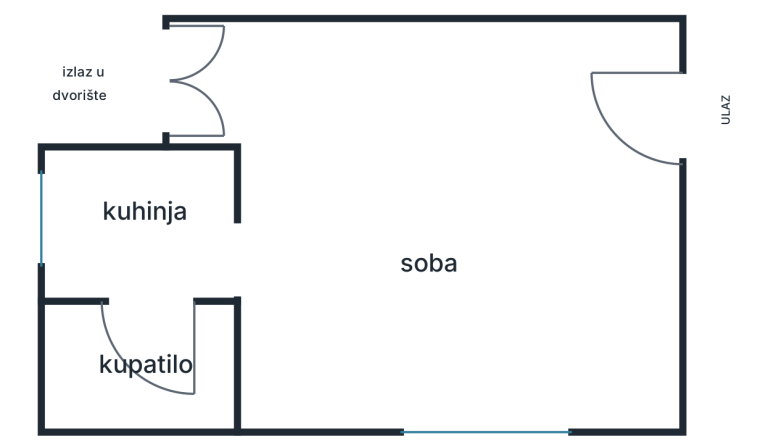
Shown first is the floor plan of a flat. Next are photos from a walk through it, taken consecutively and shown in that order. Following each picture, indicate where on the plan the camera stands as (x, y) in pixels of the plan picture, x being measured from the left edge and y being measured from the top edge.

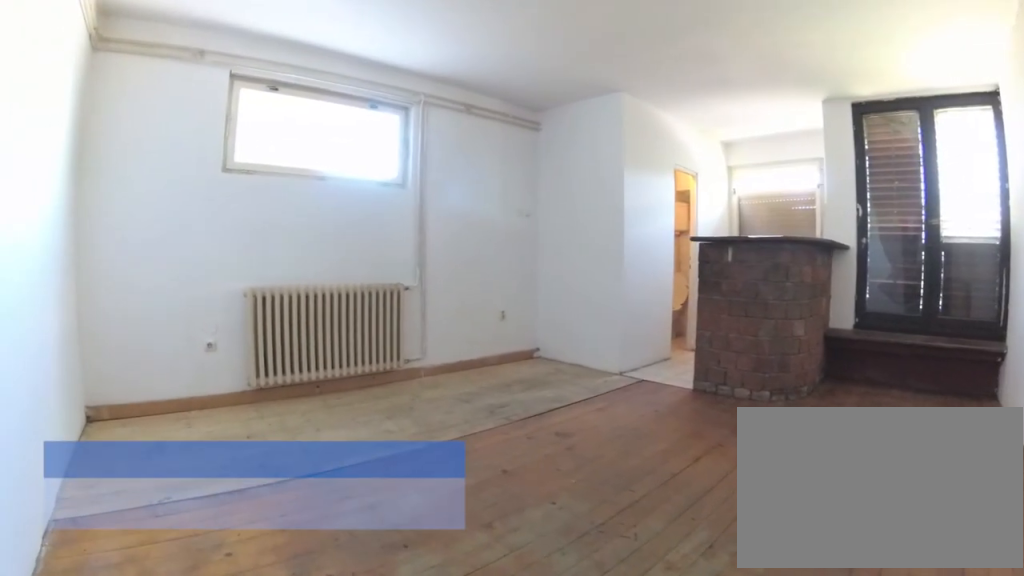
(642, 83)
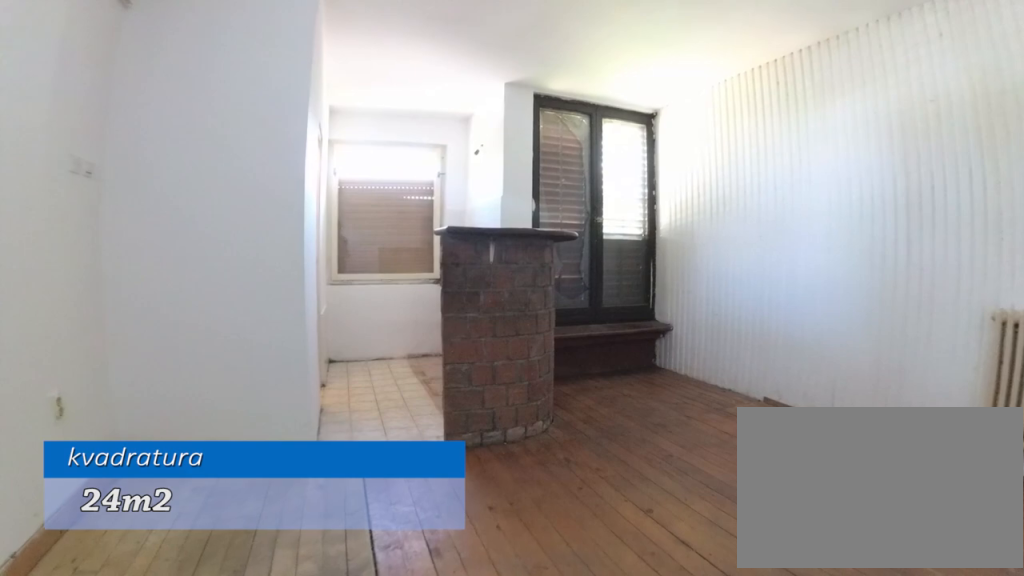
(468, 297)
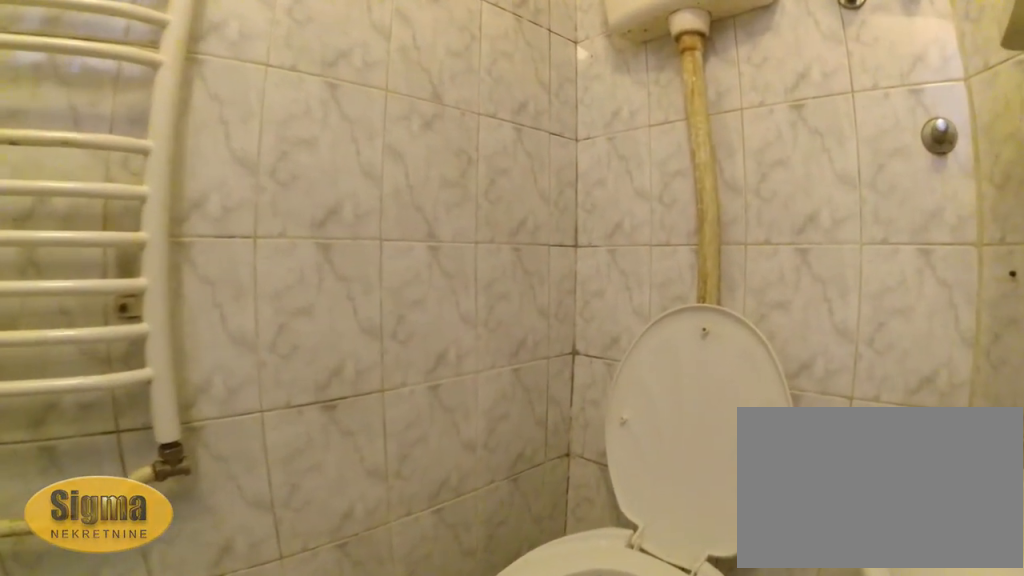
(142, 317)
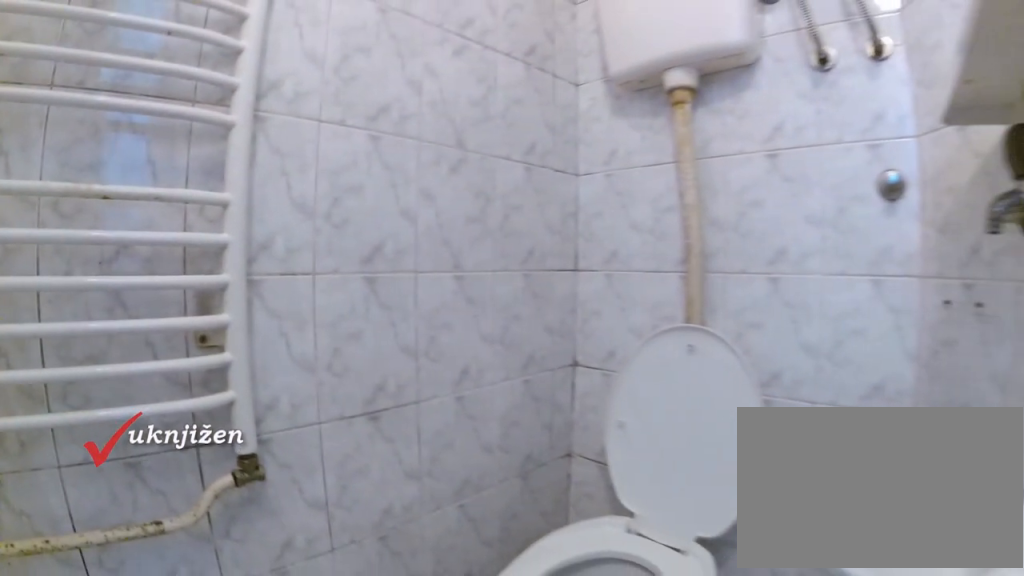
(131, 353)
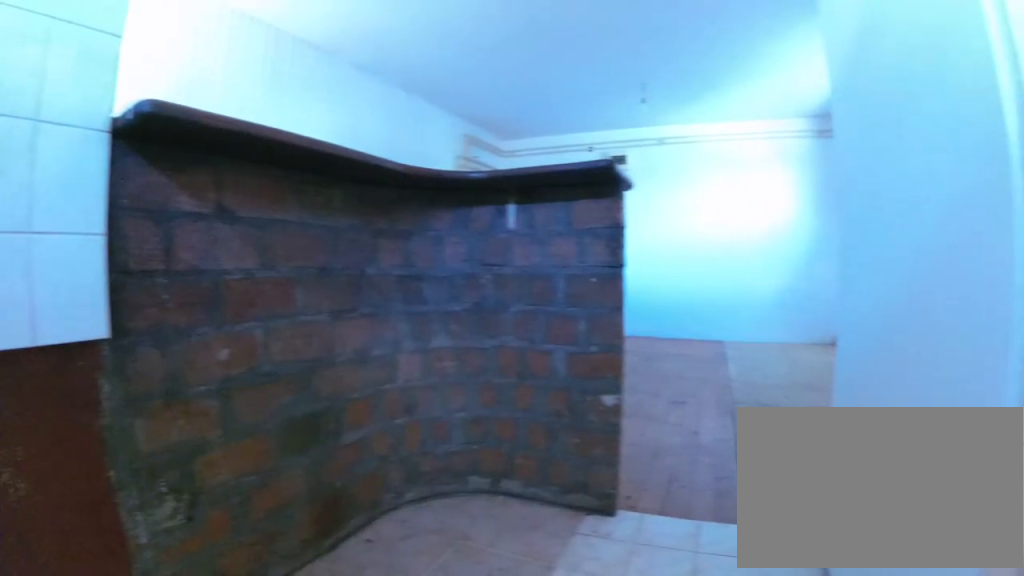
(137, 263)
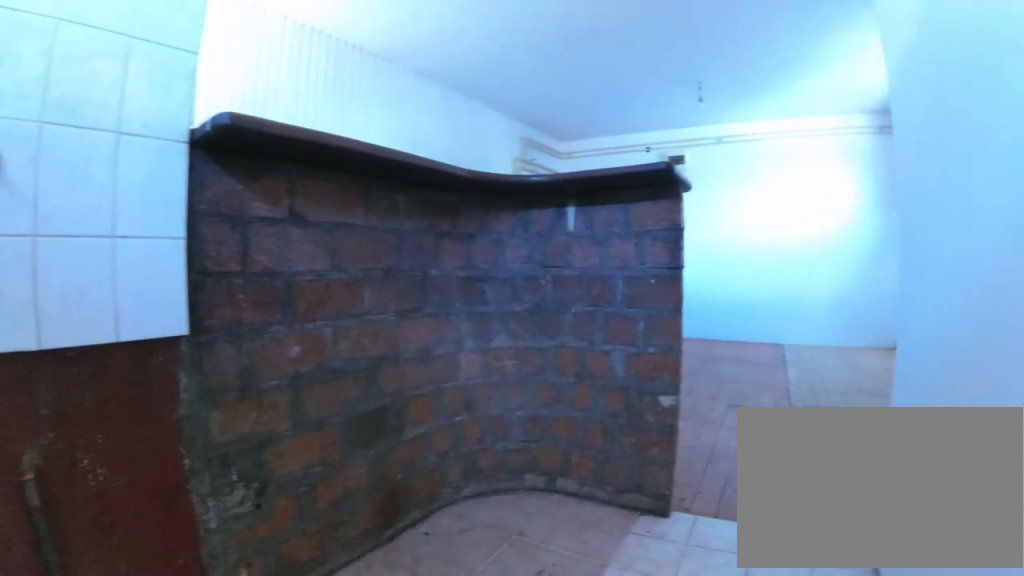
(131, 261)
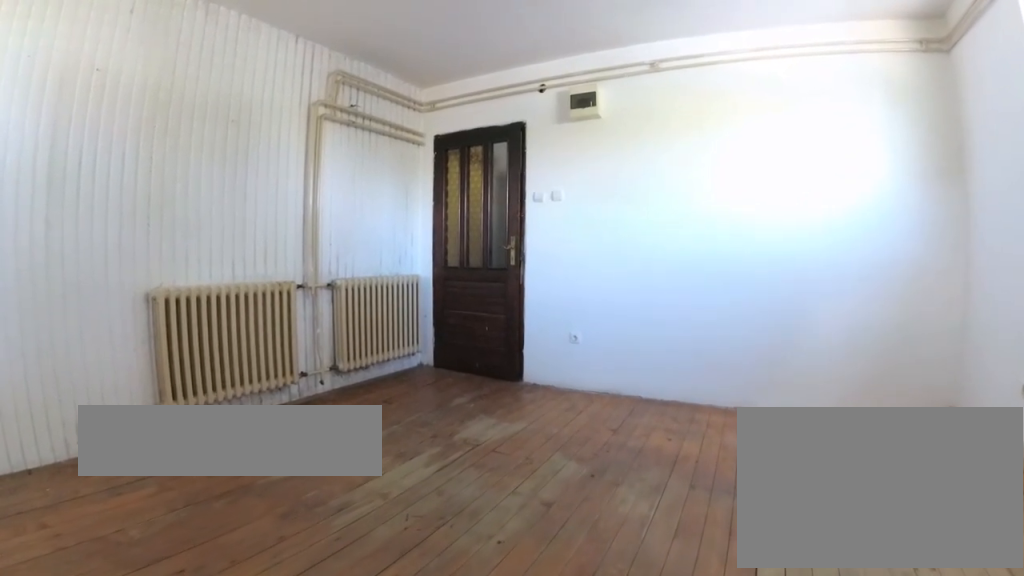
(359, 246)
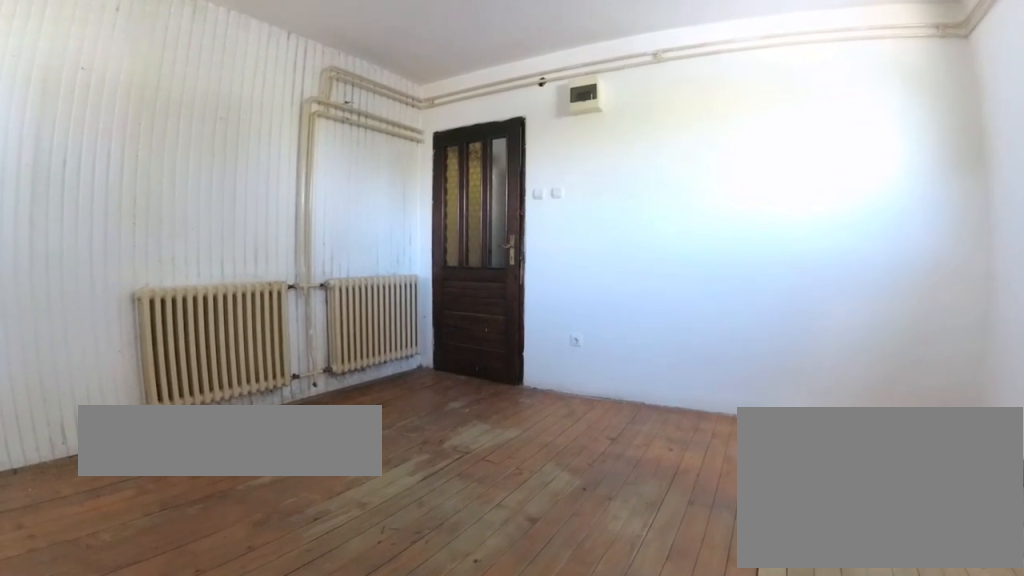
(375, 246)
